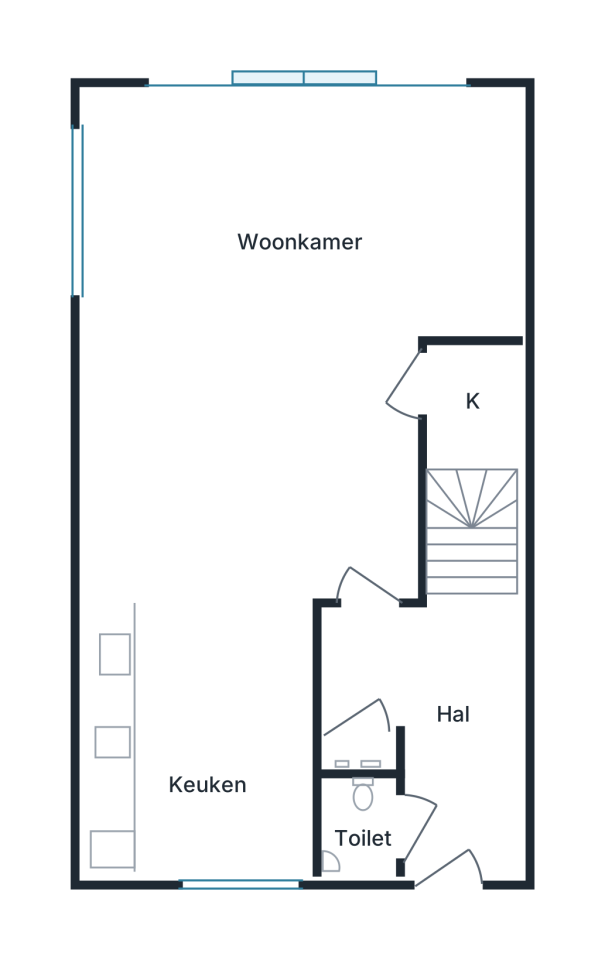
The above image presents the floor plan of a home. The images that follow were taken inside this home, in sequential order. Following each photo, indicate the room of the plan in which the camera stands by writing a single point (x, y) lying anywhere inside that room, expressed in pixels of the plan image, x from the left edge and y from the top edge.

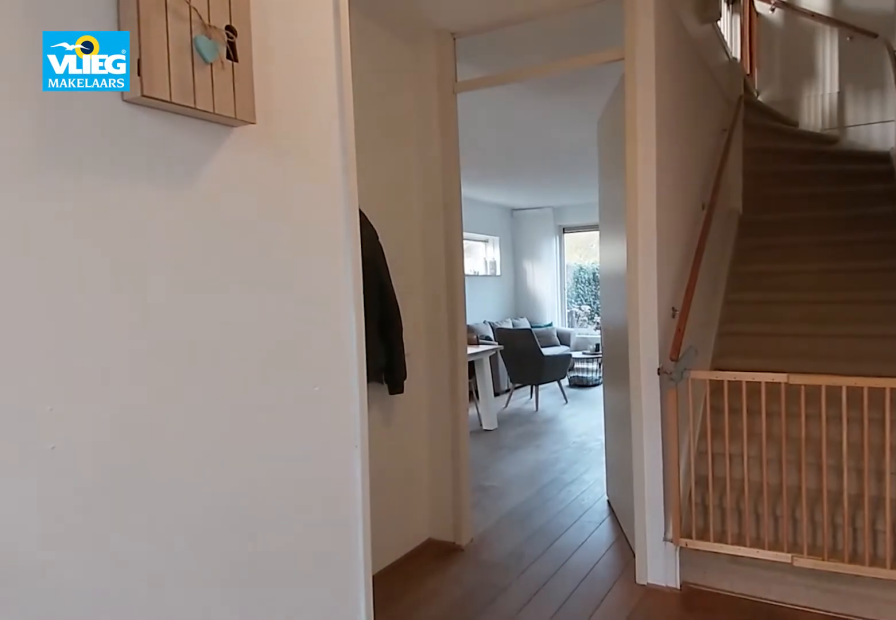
(435, 719)
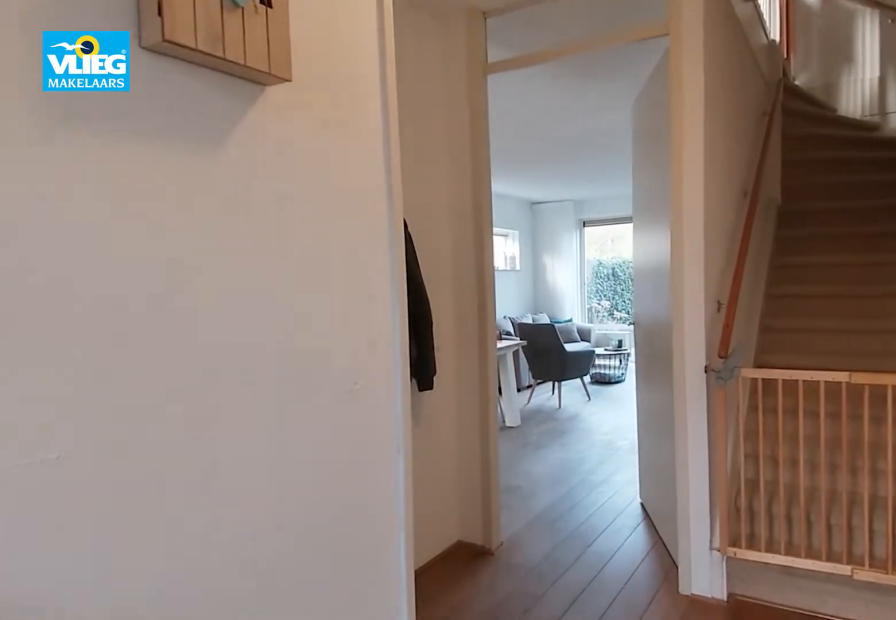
(435, 719)
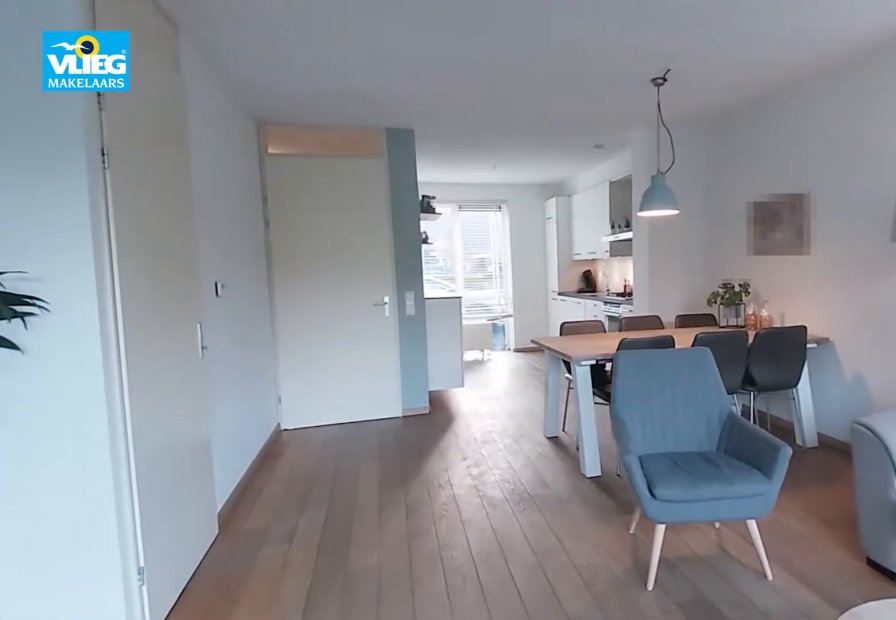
(272, 320)
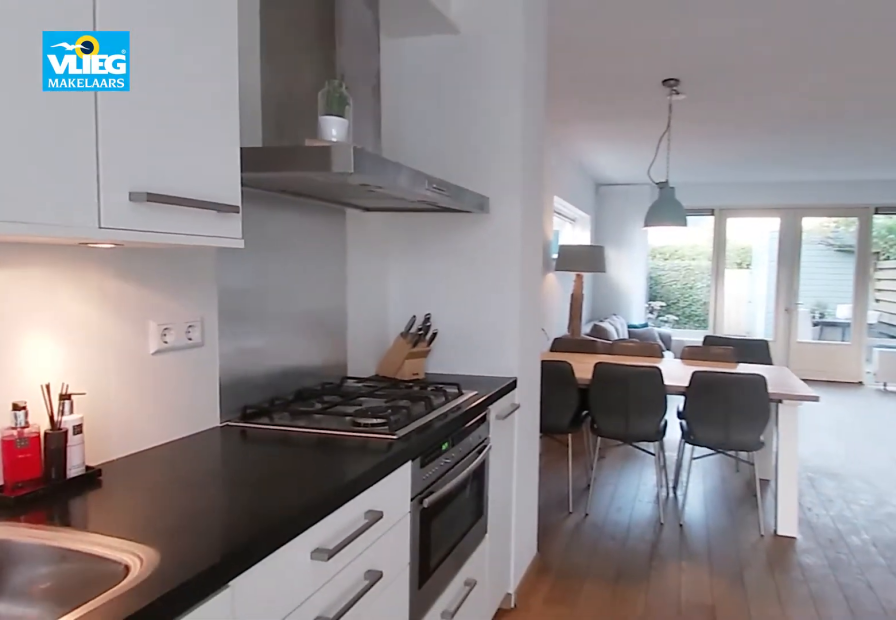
(201, 737)
